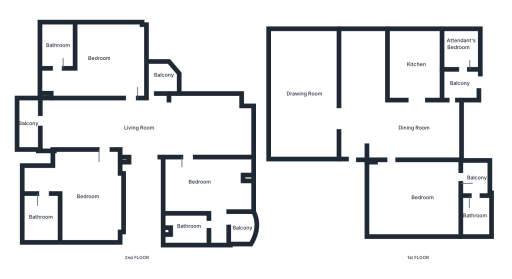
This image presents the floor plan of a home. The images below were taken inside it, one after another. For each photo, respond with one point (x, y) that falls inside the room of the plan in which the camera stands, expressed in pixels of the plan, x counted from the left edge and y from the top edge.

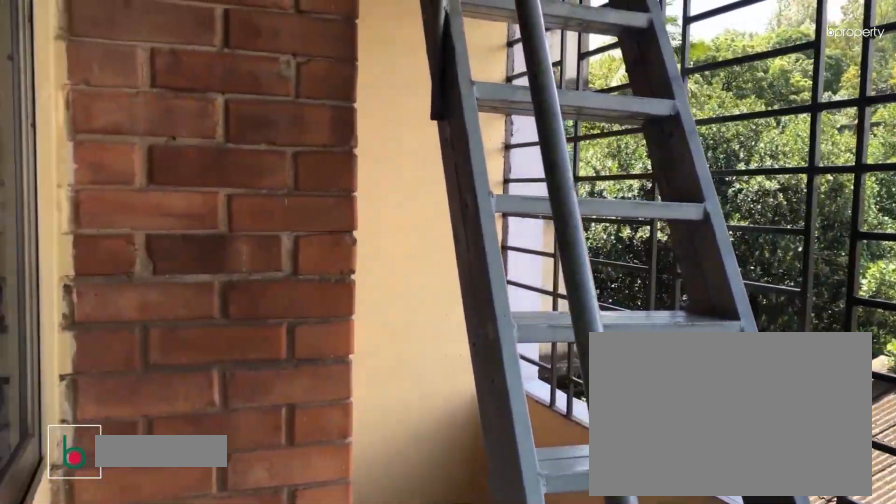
(27, 122)
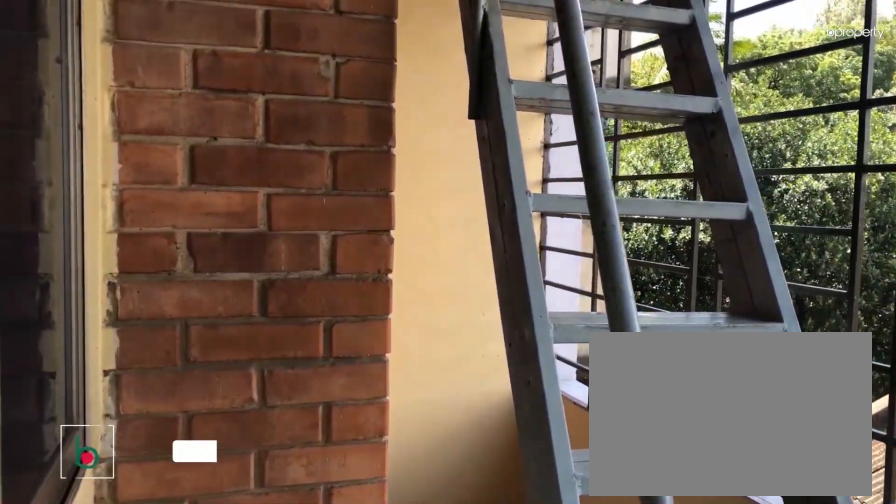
(27, 122)
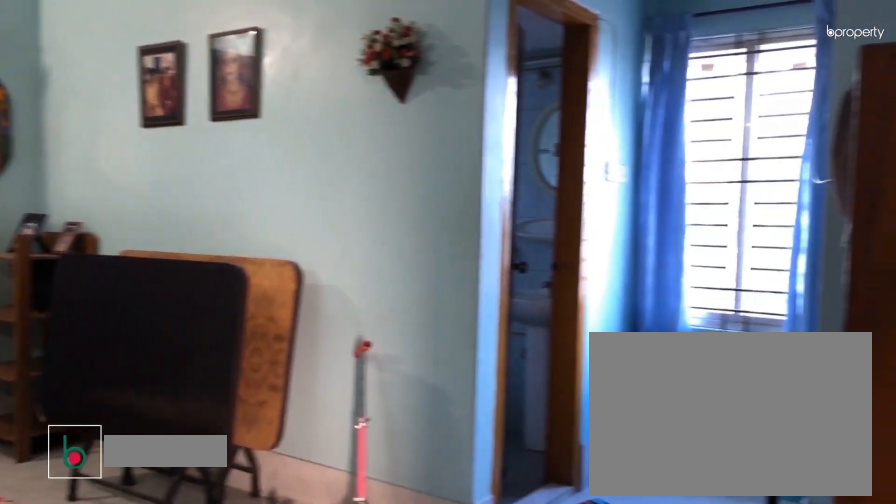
(91, 199)
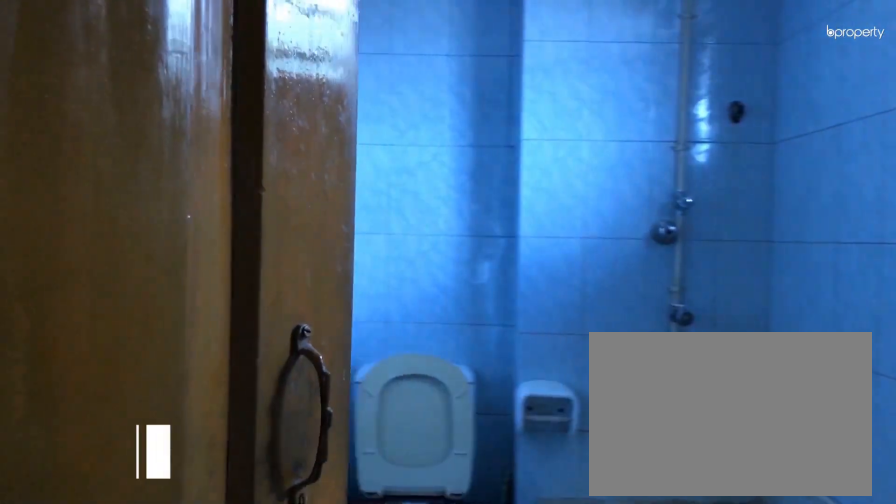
(40, 219)
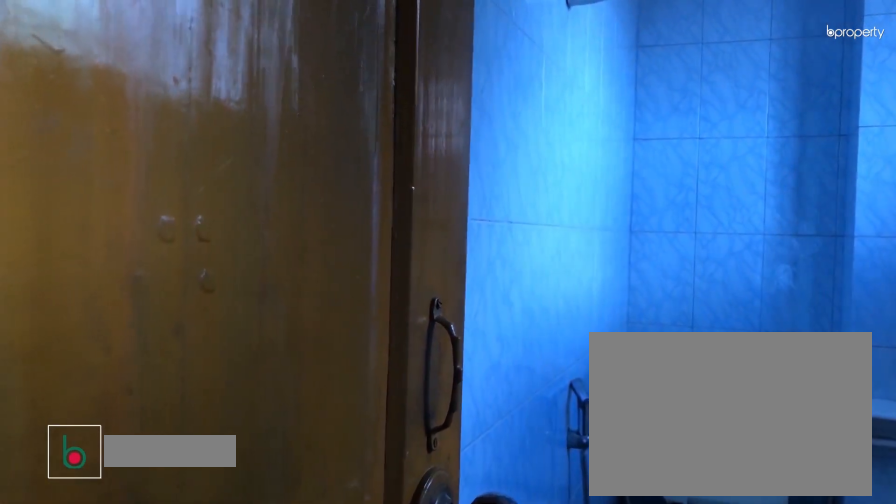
(40, 219)
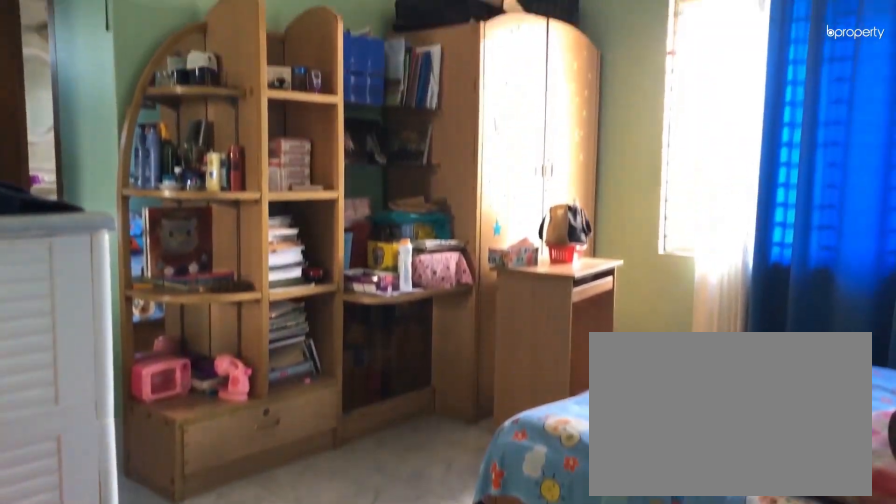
(98, 59)
